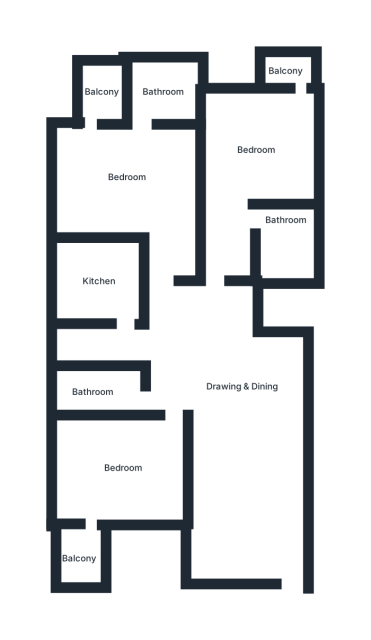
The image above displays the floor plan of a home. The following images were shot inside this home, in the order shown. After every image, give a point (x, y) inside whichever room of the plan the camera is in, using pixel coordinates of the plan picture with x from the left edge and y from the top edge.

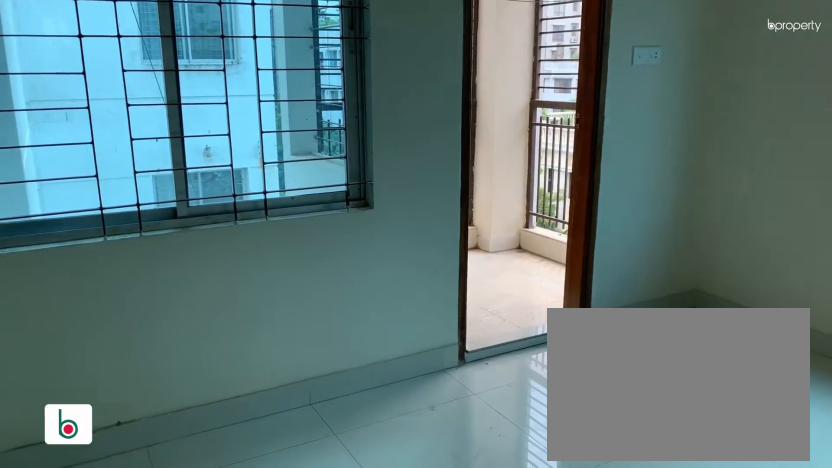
(102, 477)
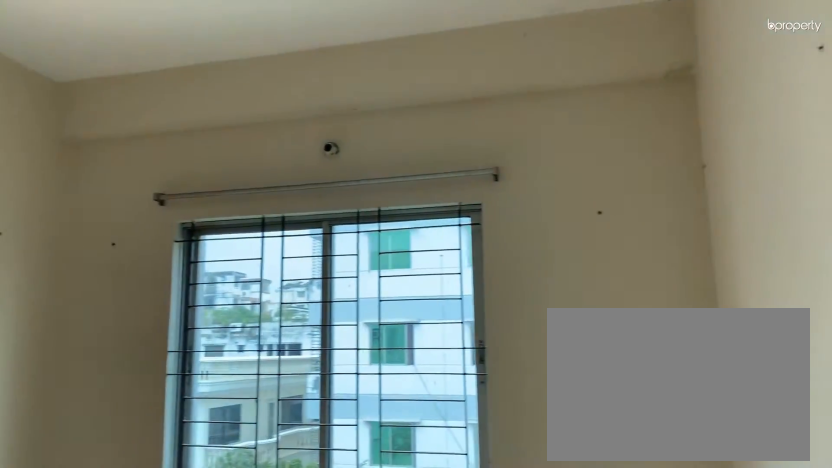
(102, 477)
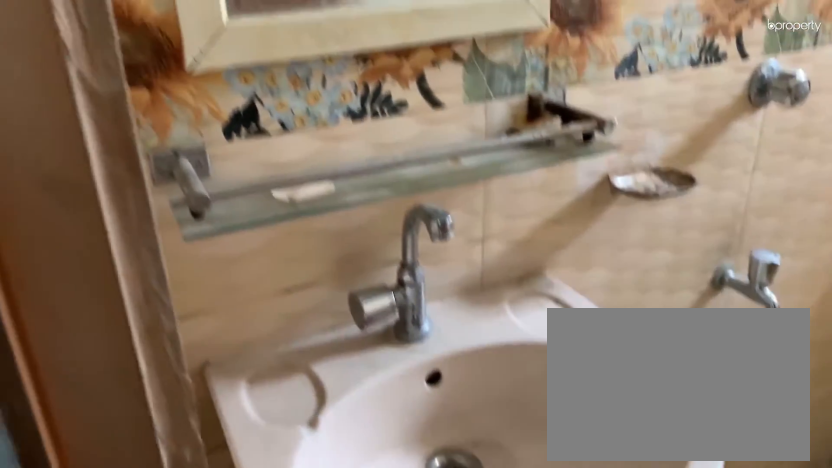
(91, 393)
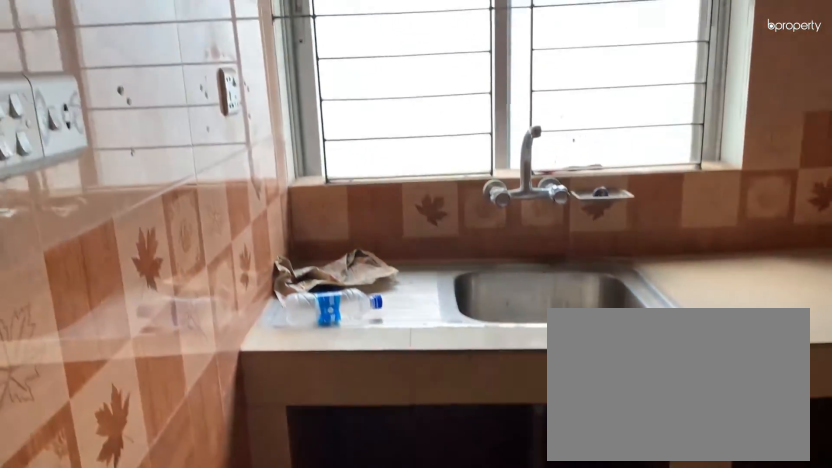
(94, 282)
